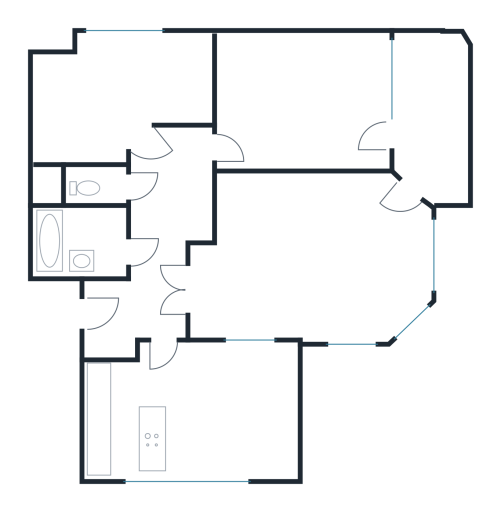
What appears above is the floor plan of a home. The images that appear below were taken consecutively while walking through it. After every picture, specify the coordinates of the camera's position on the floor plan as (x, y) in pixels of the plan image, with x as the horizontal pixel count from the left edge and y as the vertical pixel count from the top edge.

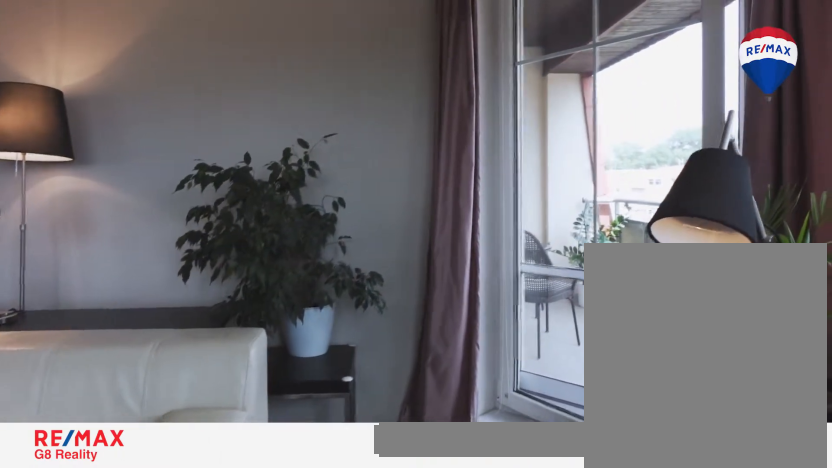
(366, 282)
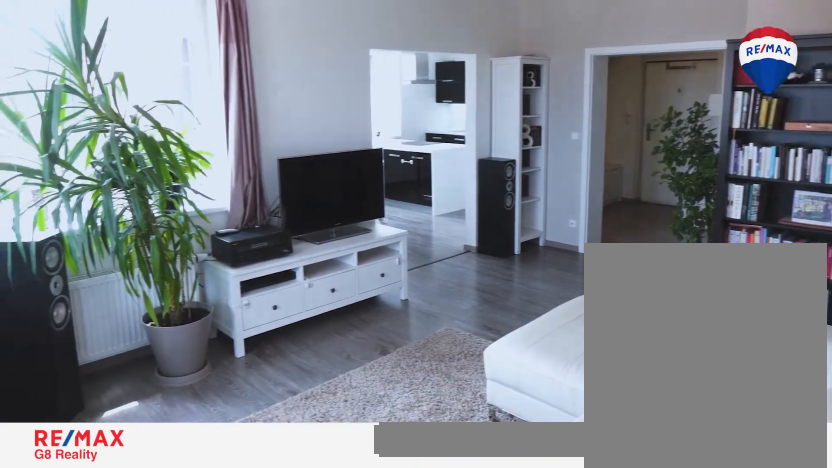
(418, 201)
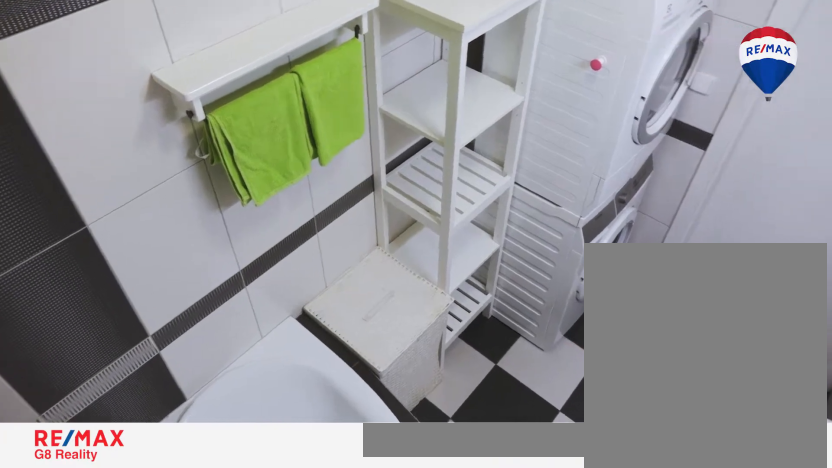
(54, 265)
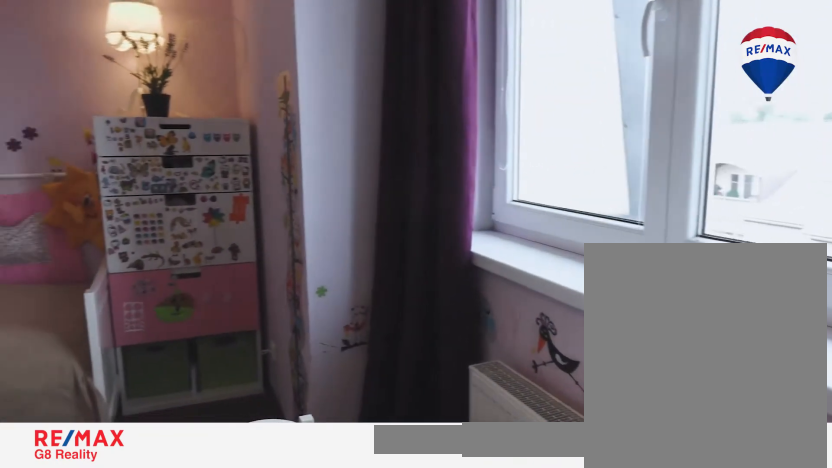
(130, 86)
